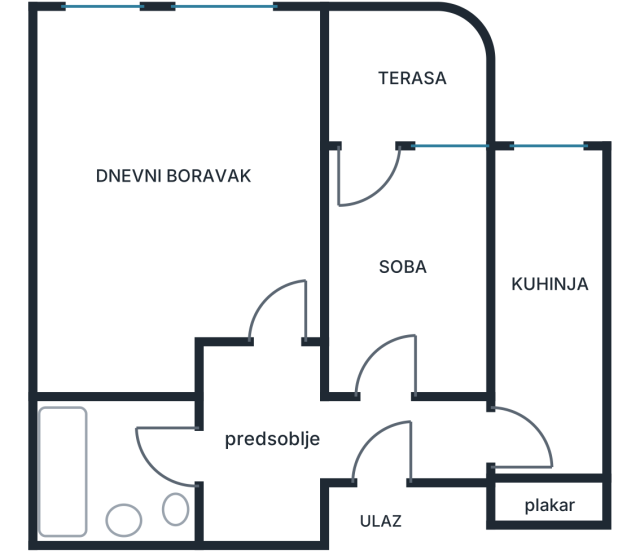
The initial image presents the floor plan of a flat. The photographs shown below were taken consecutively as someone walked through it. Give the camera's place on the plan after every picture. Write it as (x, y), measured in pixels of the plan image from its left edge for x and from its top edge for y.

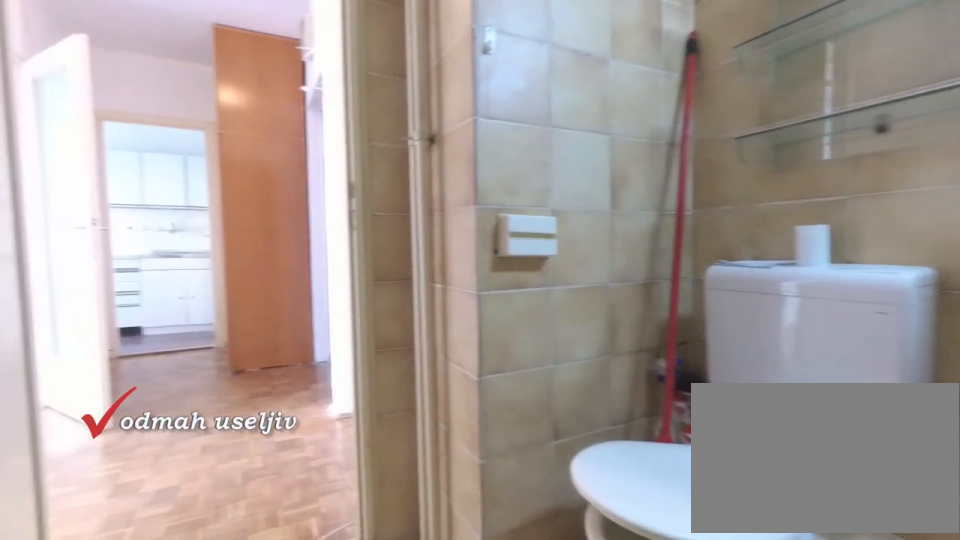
(81, 431)
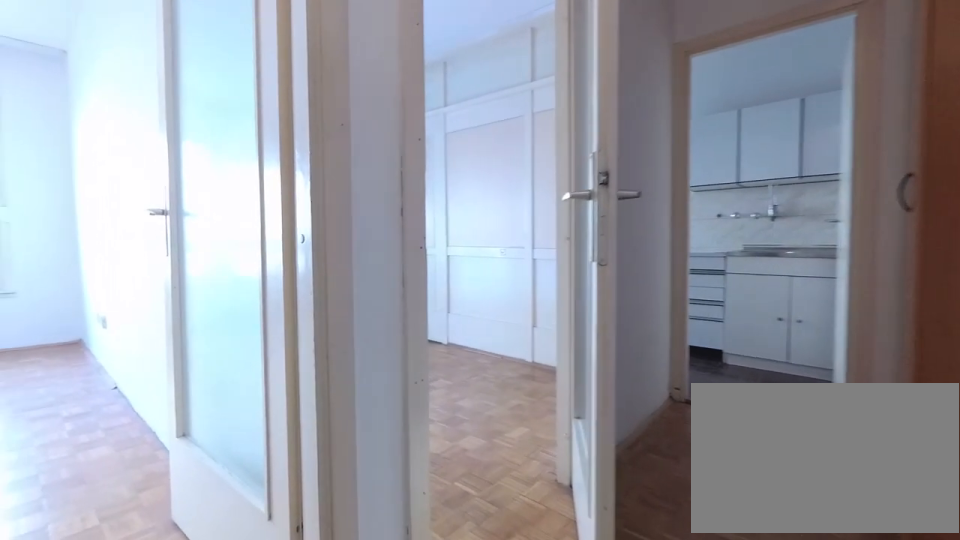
(290, 442)
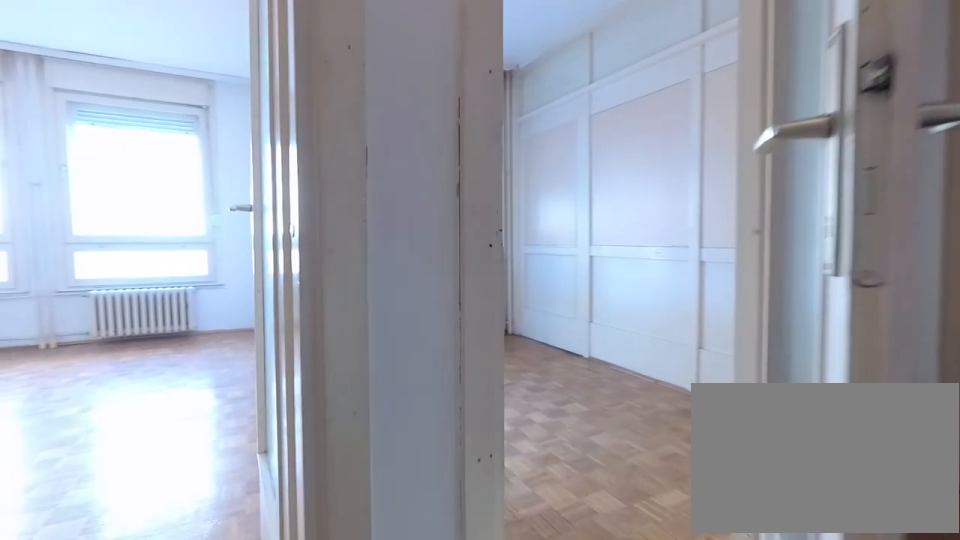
(332, 435)
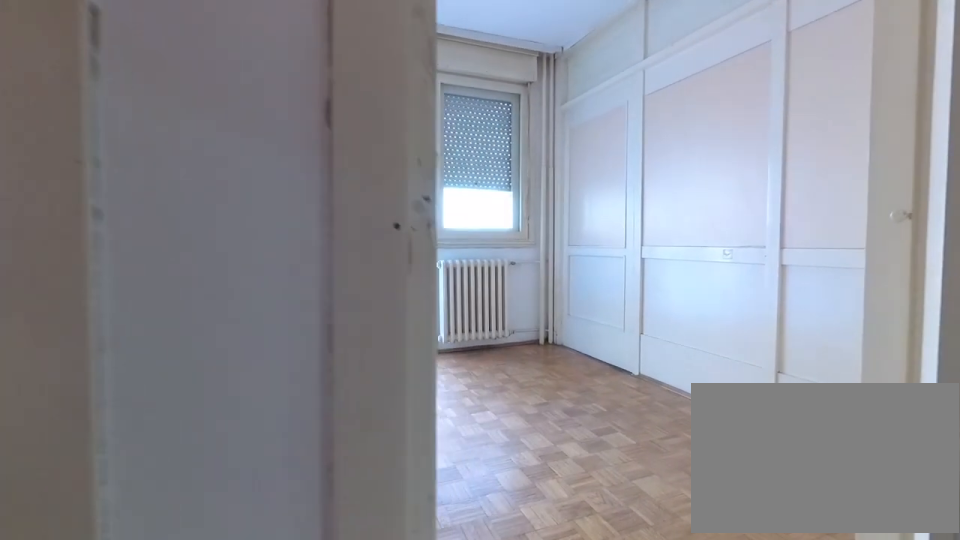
(367, 420)
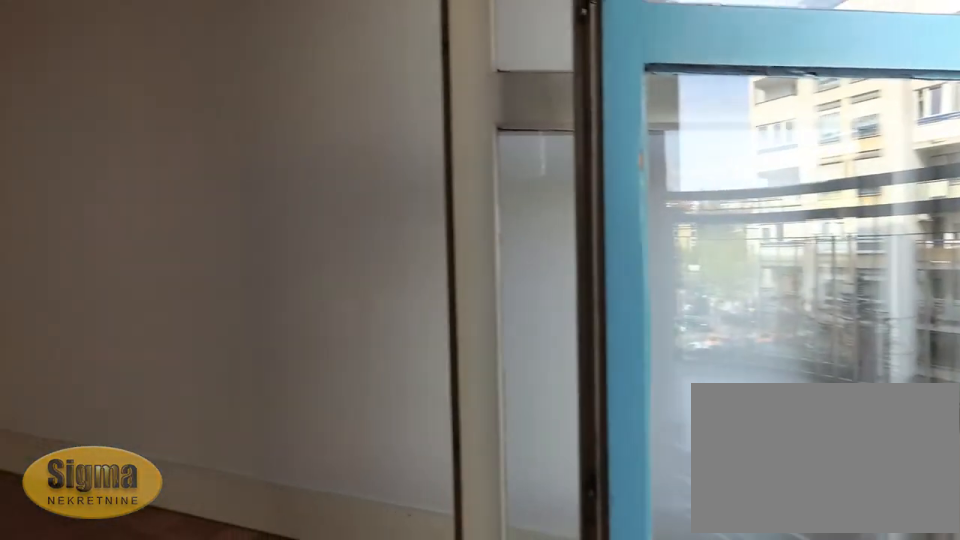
(401, 169)
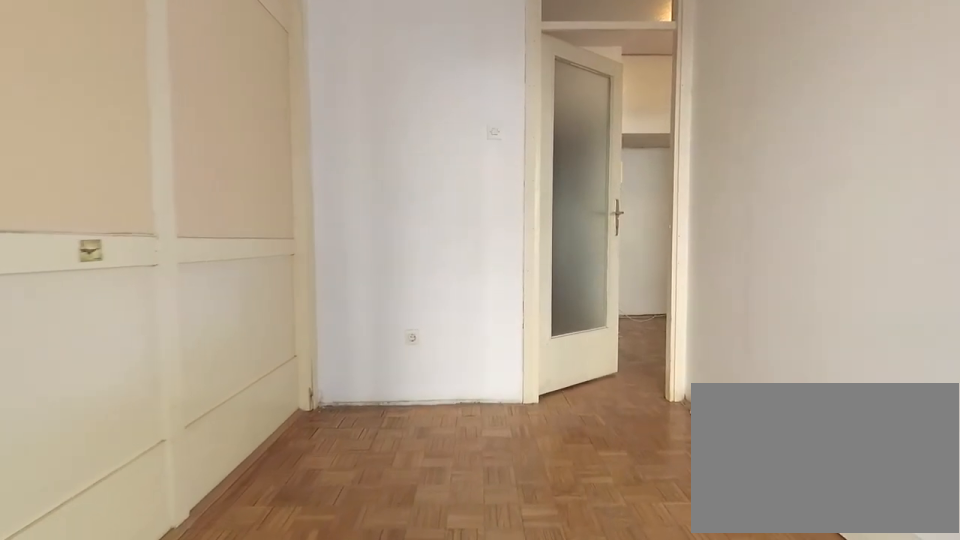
(381, 163)
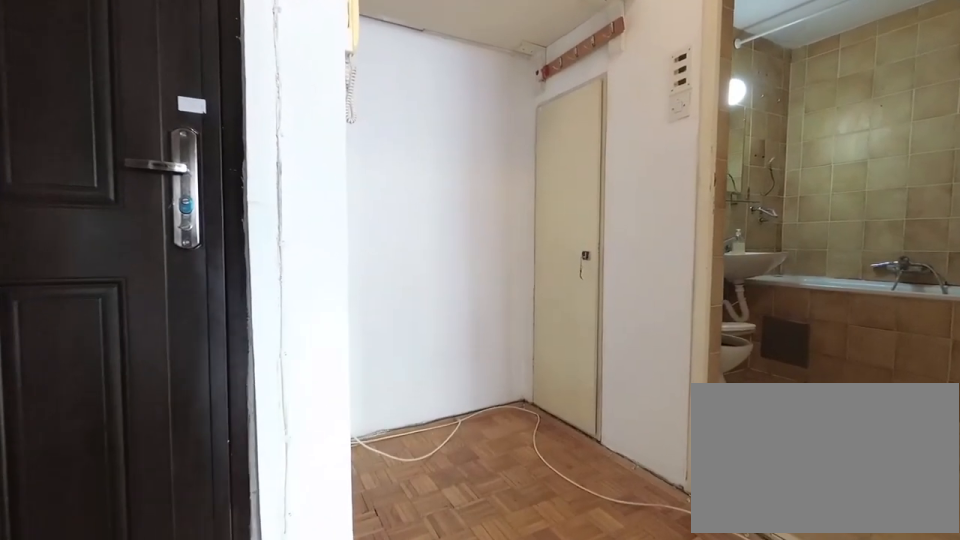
(388, 390)
